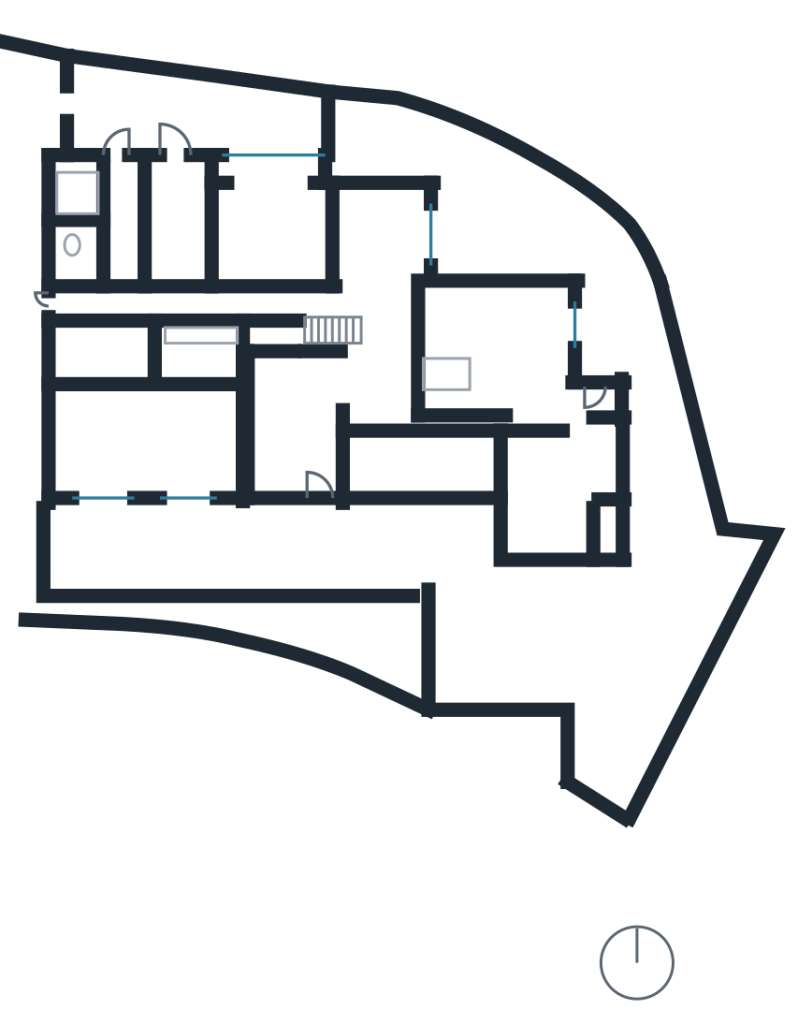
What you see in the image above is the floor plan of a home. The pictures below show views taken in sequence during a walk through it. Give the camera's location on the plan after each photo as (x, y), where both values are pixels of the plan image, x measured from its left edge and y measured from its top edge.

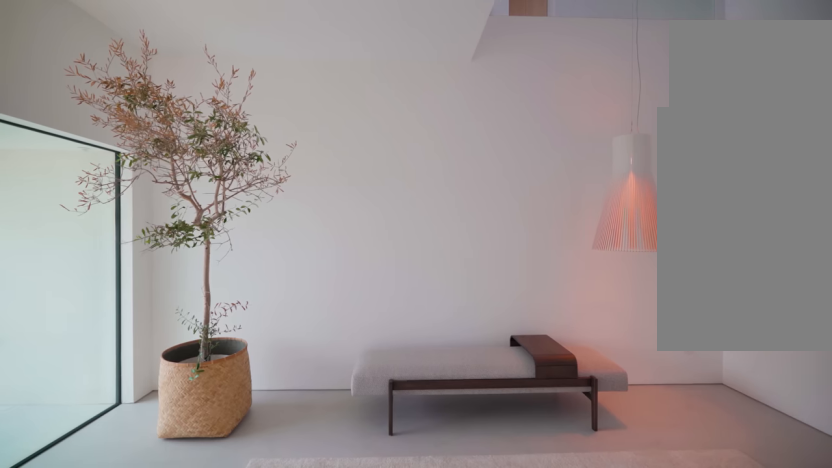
(323, 455)
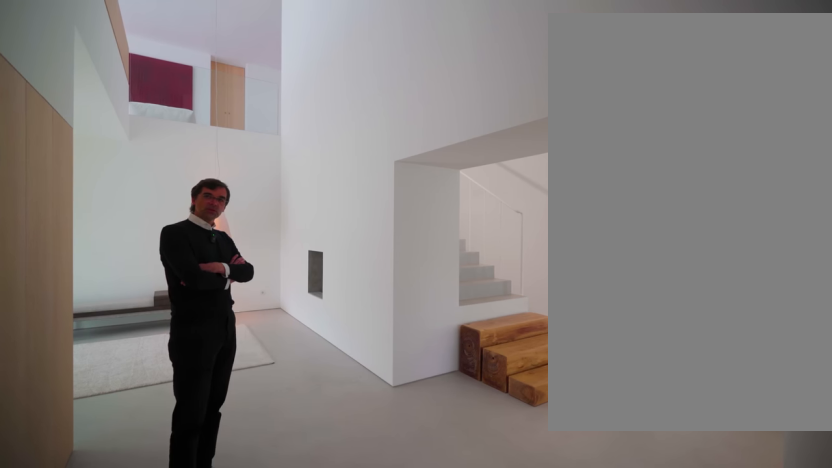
(397, 380)
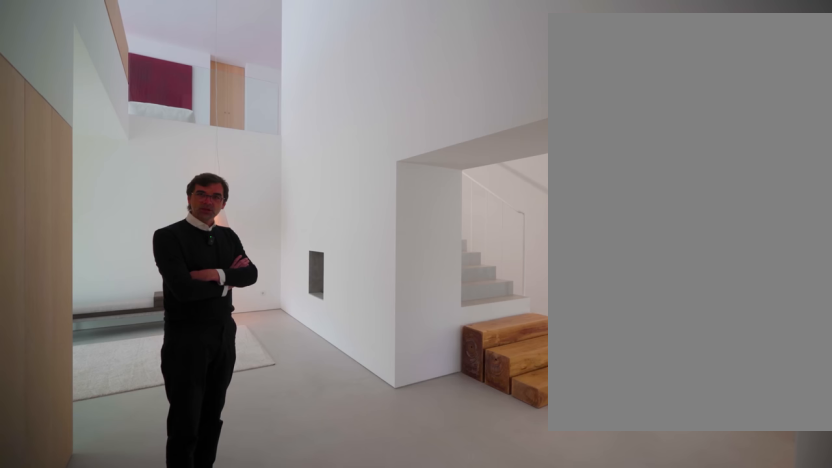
(398, 380)
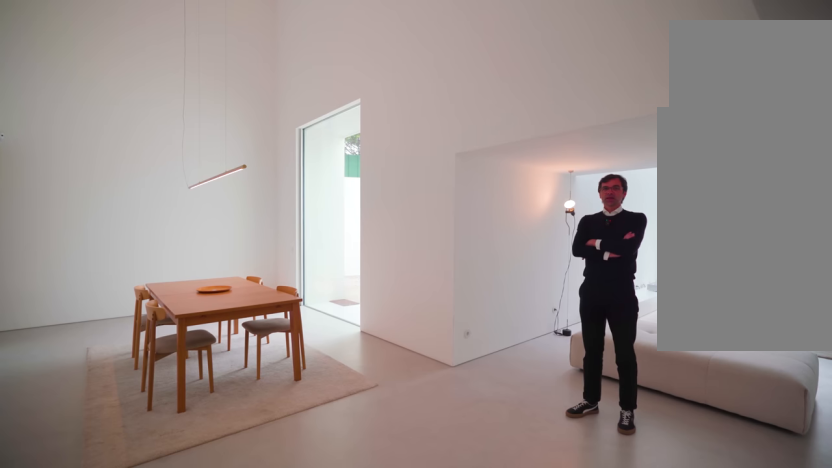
(378, 335)
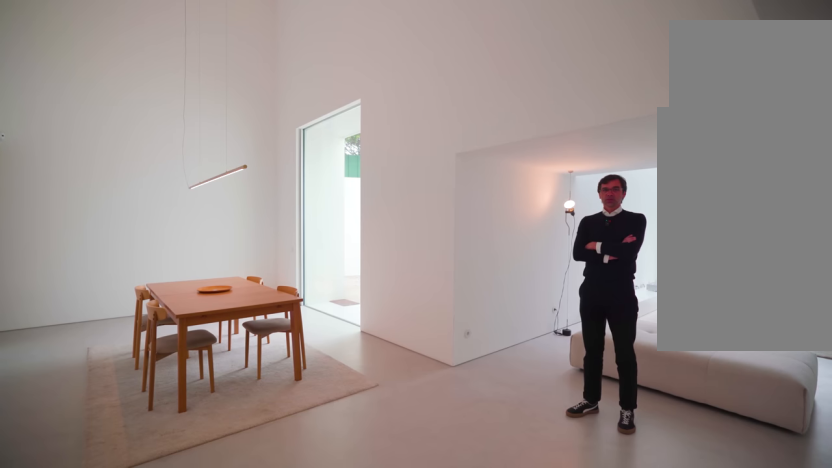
(378, 334)
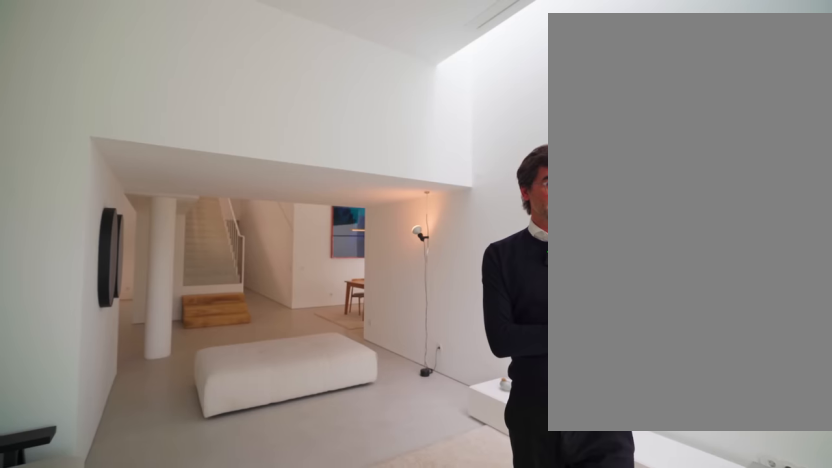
(549, 371)
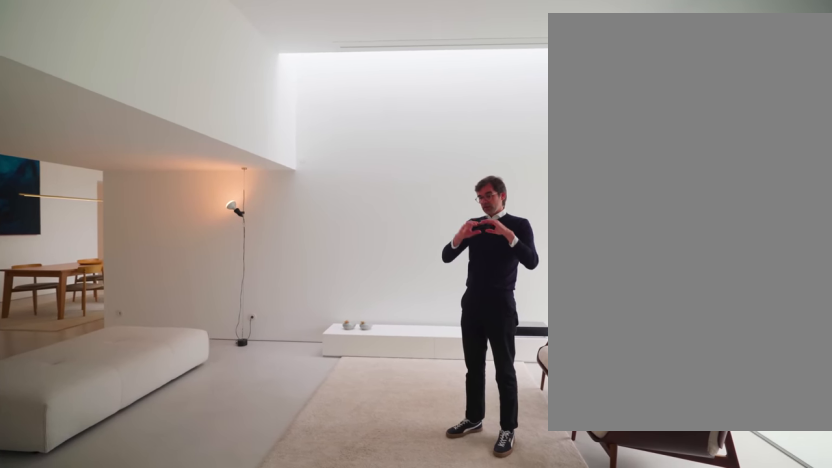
(546, 364)
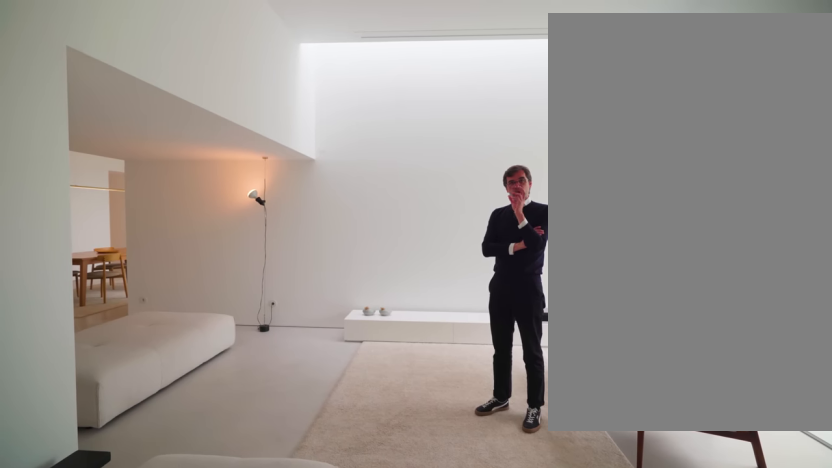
(532, 362)
